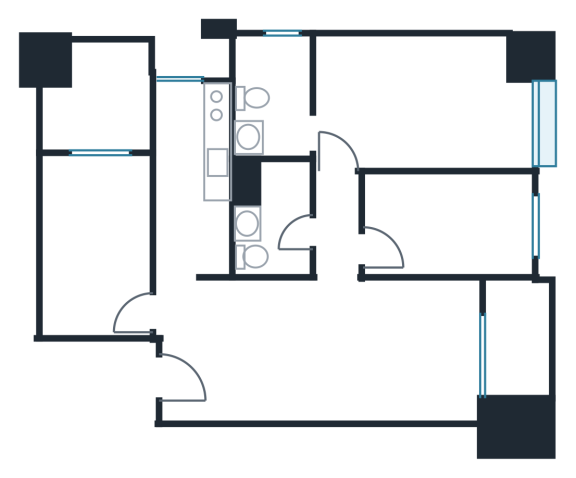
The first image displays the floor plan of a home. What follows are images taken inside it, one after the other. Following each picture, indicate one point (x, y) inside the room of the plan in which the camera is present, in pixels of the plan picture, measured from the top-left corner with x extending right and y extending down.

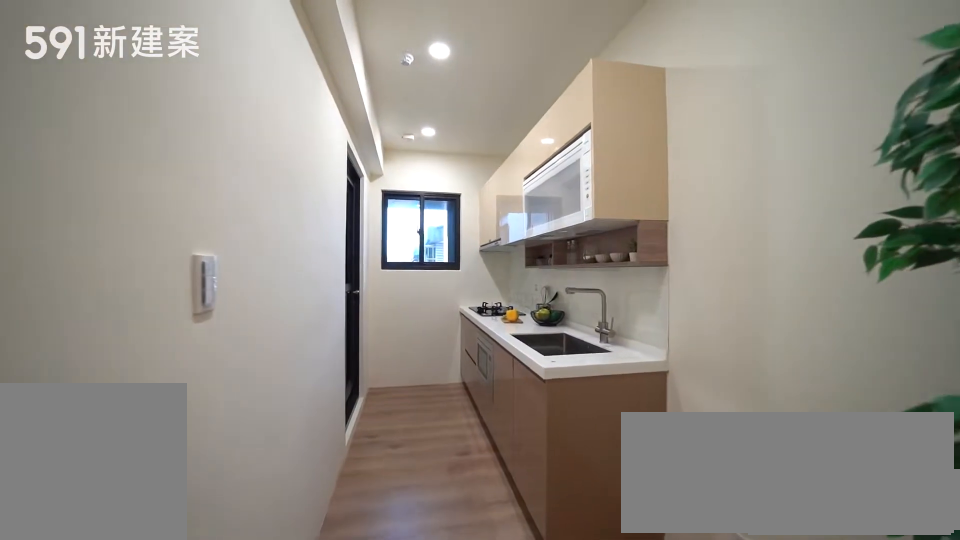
(193, 168)
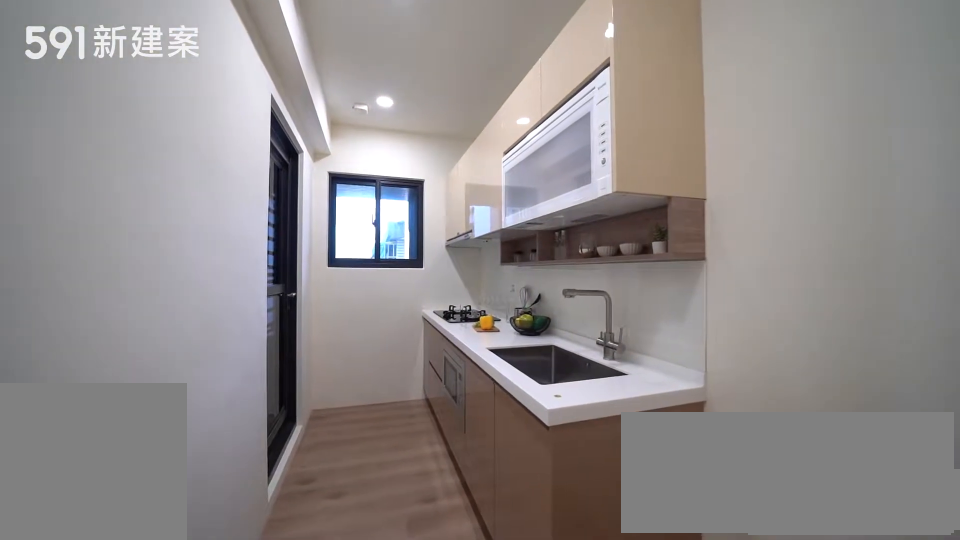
(193, 168)
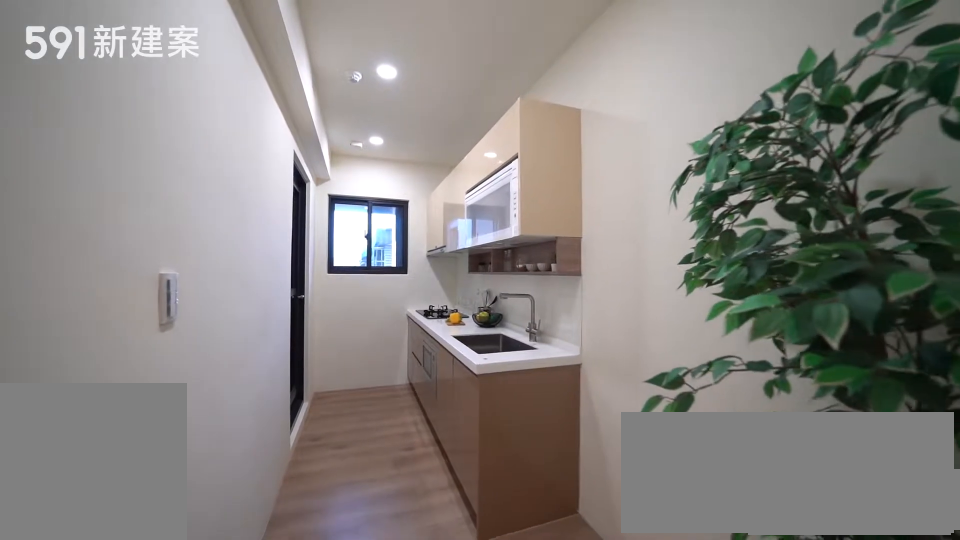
(193, 168)
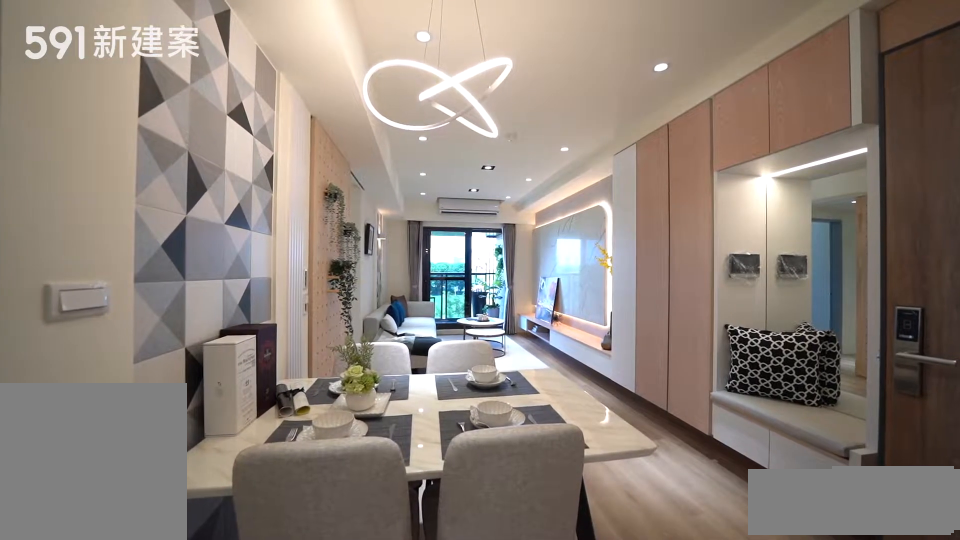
(258, 351)
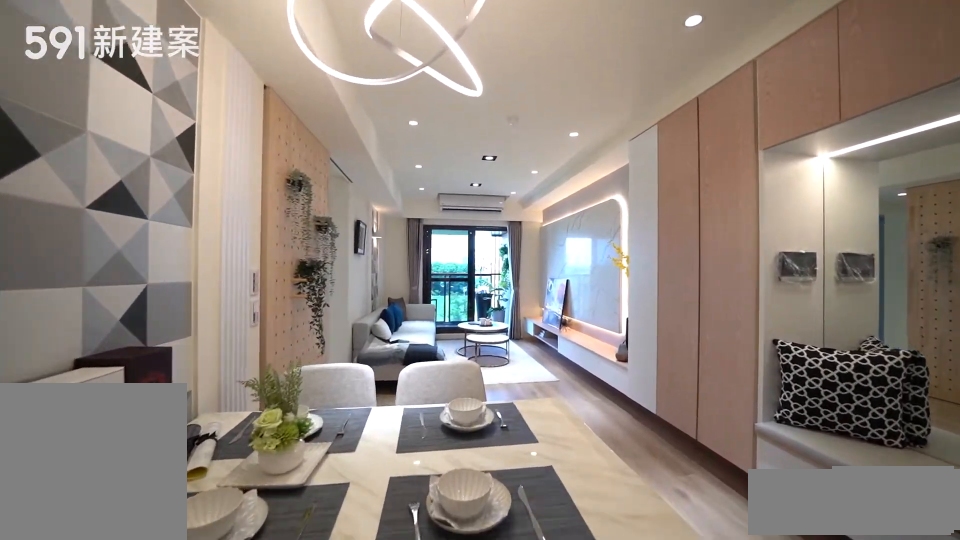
(258, 351)
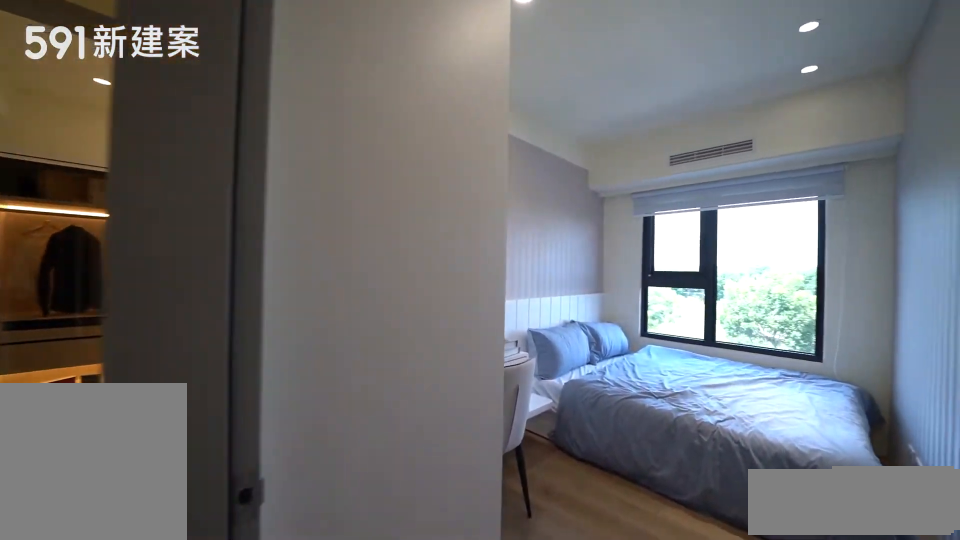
(453, 221)
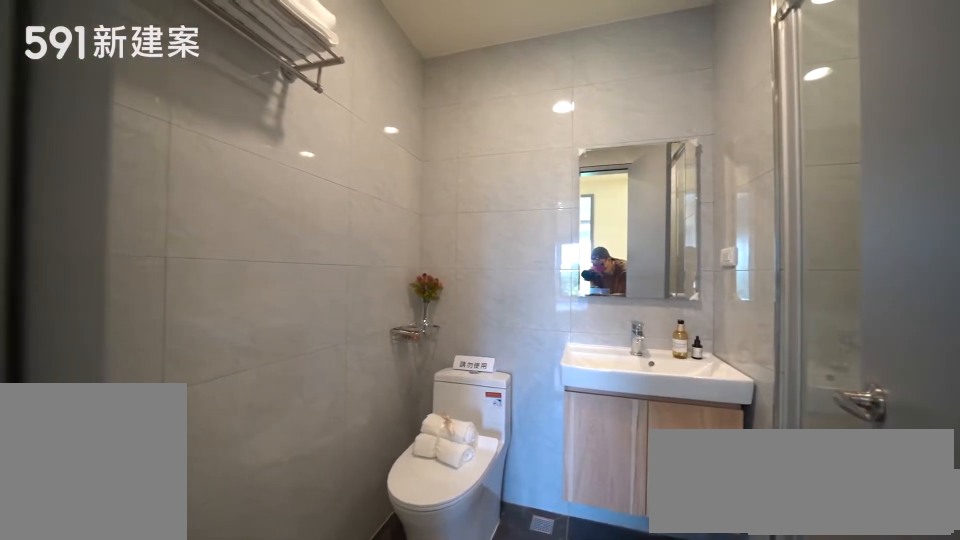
(269, 215)
